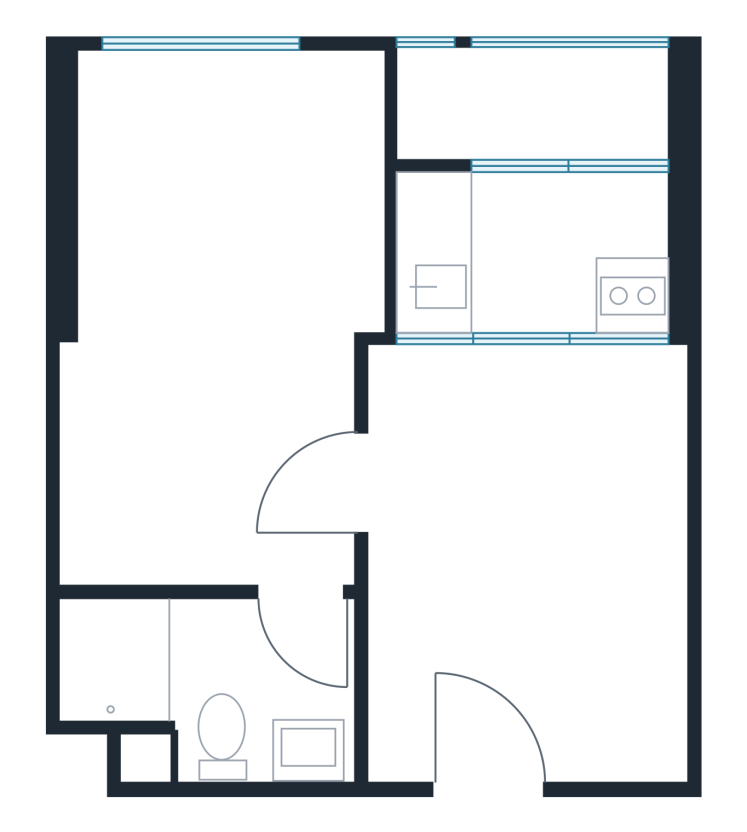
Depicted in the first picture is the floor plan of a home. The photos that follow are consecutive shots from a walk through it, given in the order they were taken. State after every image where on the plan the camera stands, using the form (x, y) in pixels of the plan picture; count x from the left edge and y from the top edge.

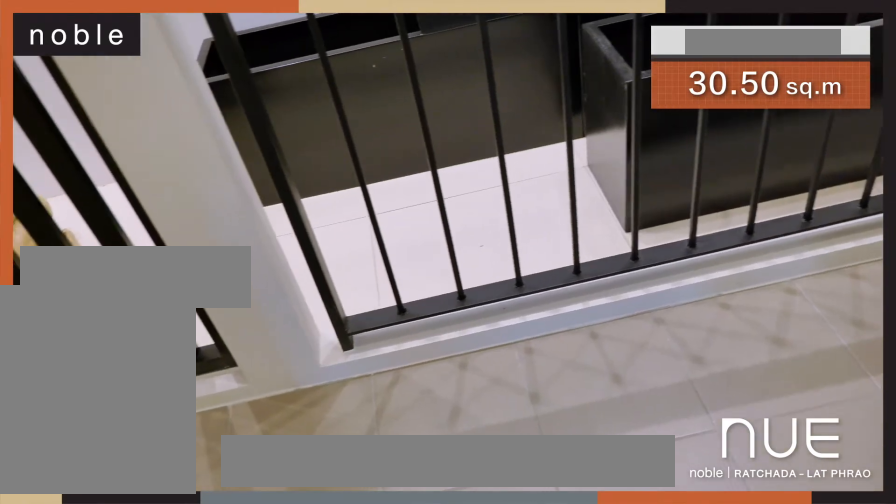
(528, 146)
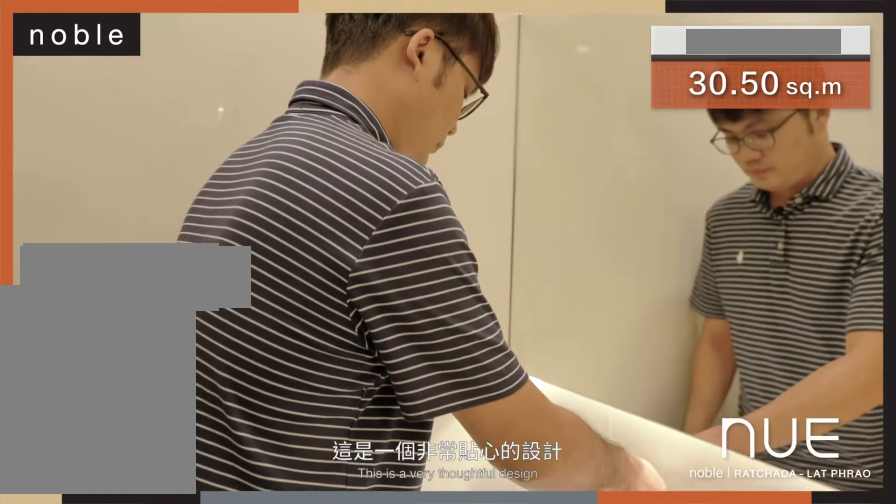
(318, 594)
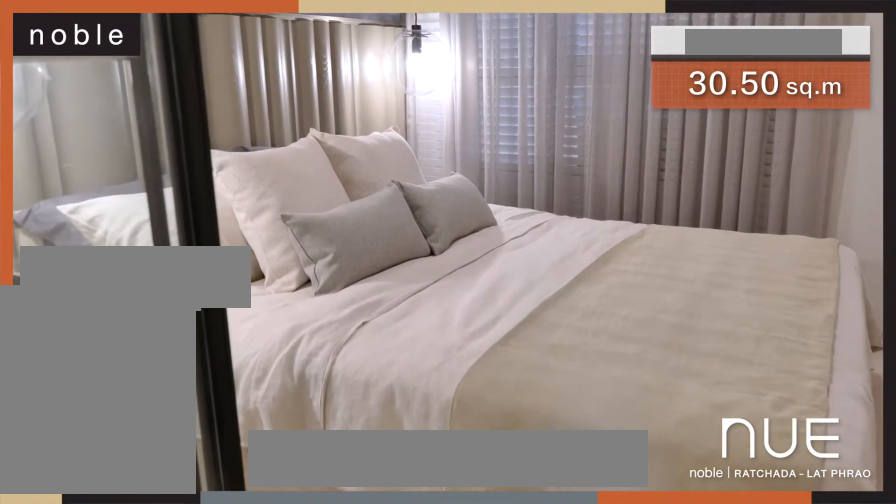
(306, 418)
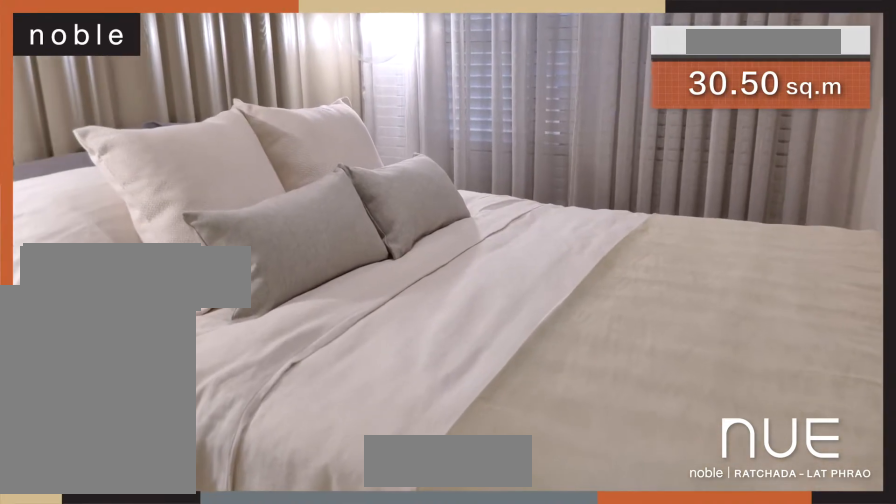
(312, 424)
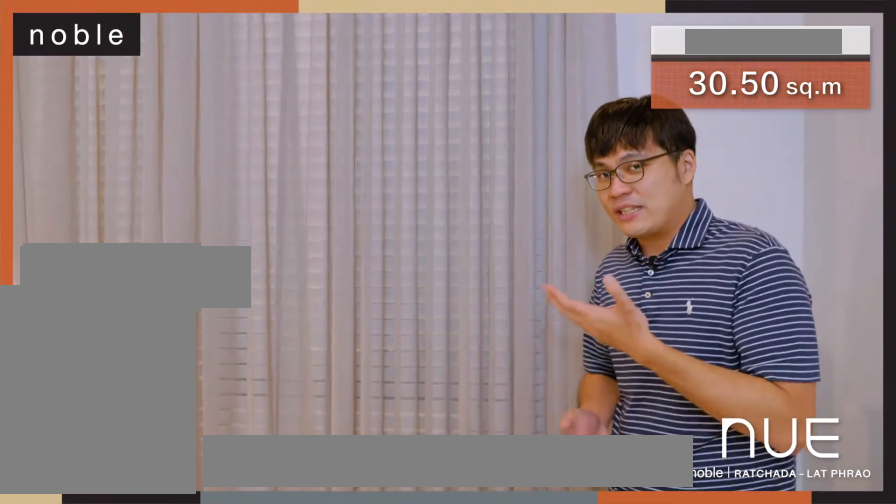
(312, 428)
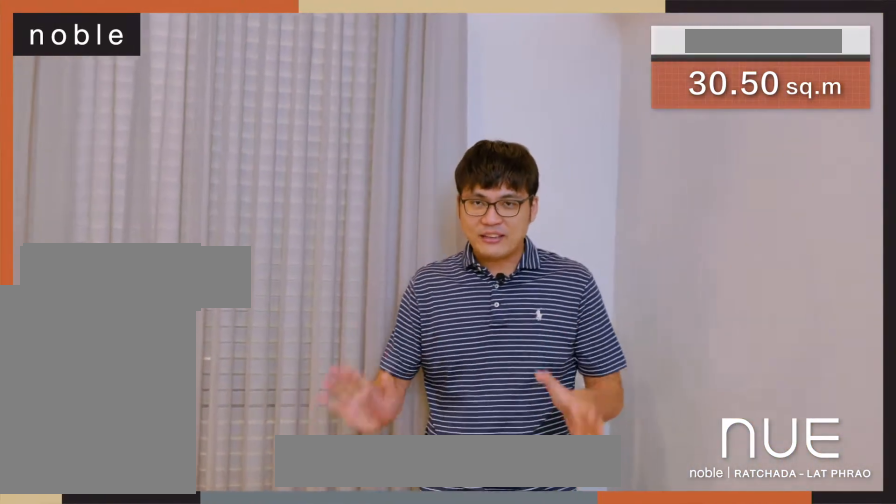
(308, 424)
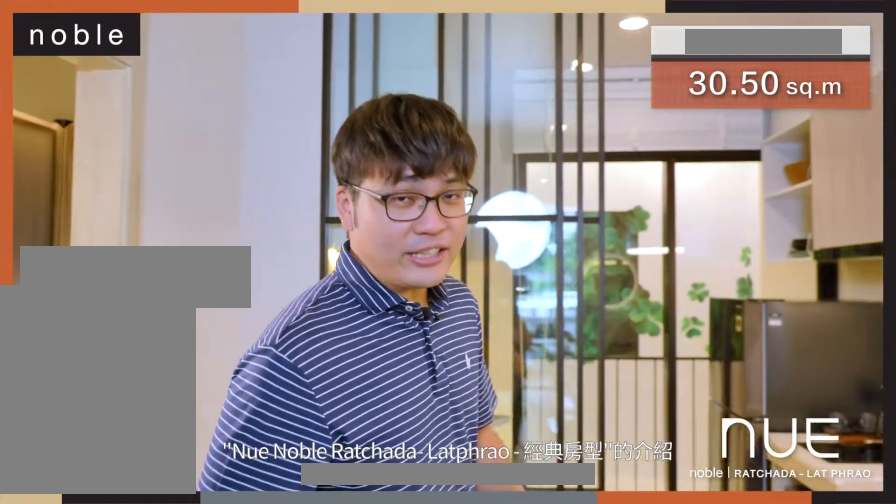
(466, 489)
